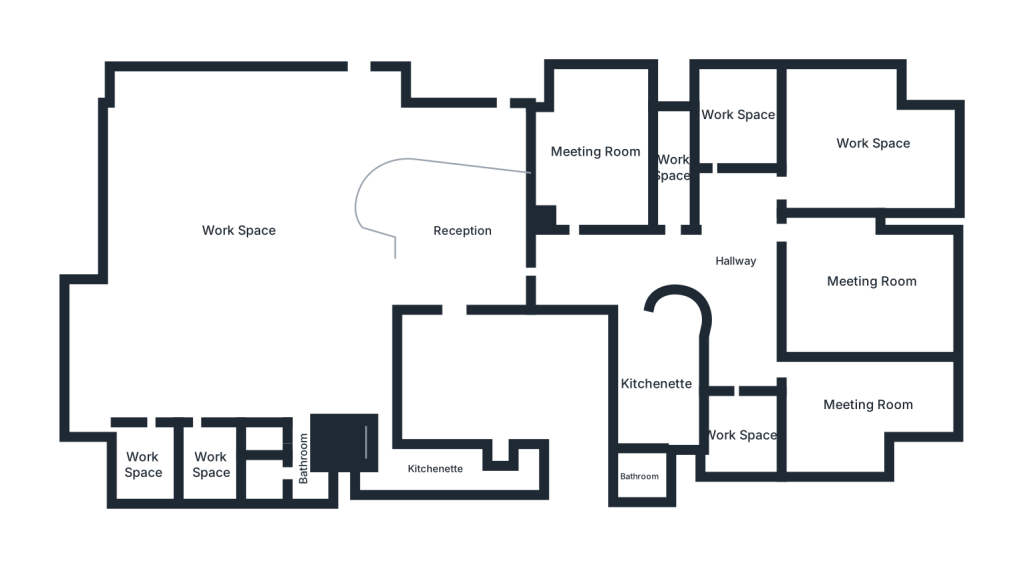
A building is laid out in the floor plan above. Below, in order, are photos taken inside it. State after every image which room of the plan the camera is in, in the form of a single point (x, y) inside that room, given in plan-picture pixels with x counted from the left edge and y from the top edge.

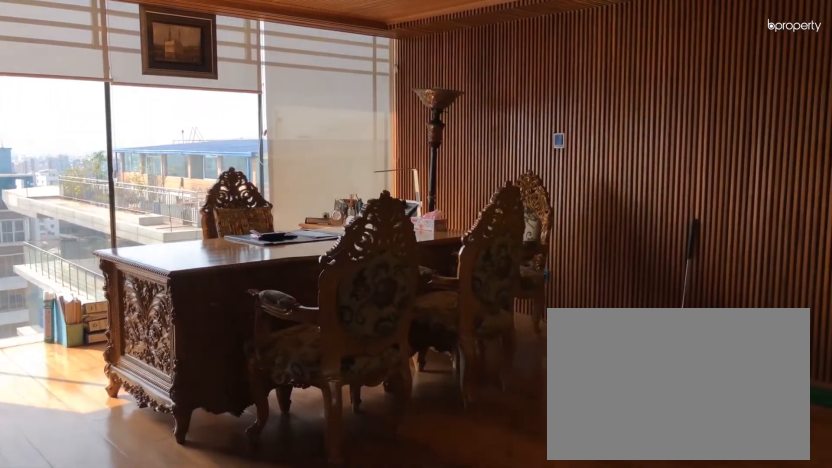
(871, 282)
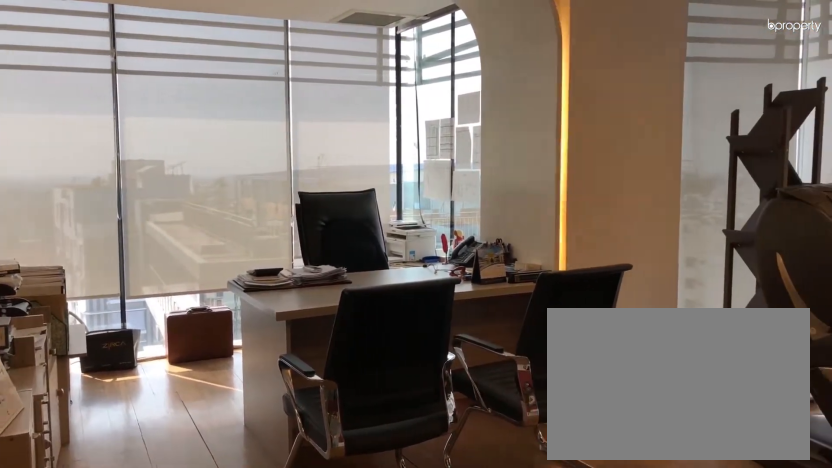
(867, 407)
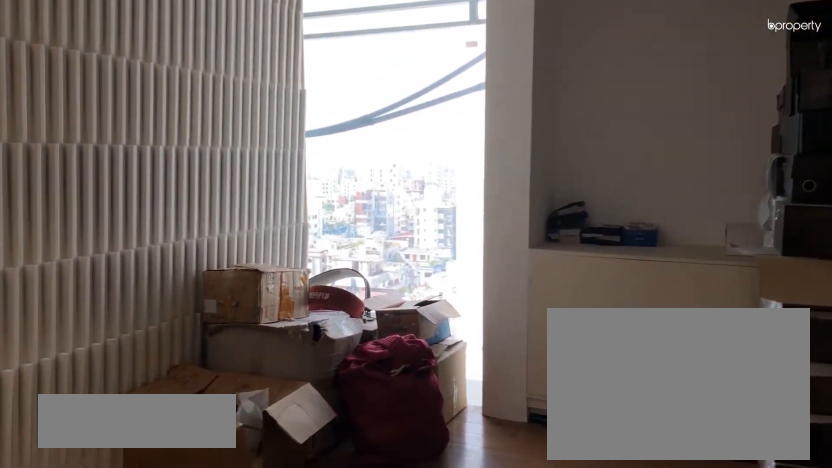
(739, 434)
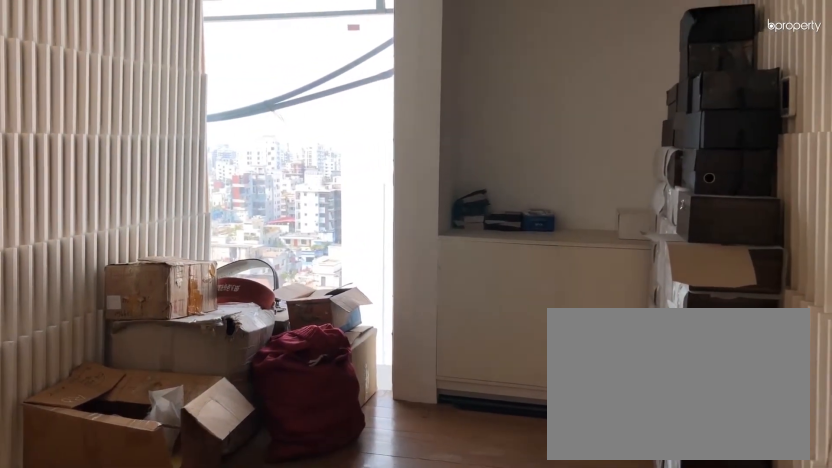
(739, 434)
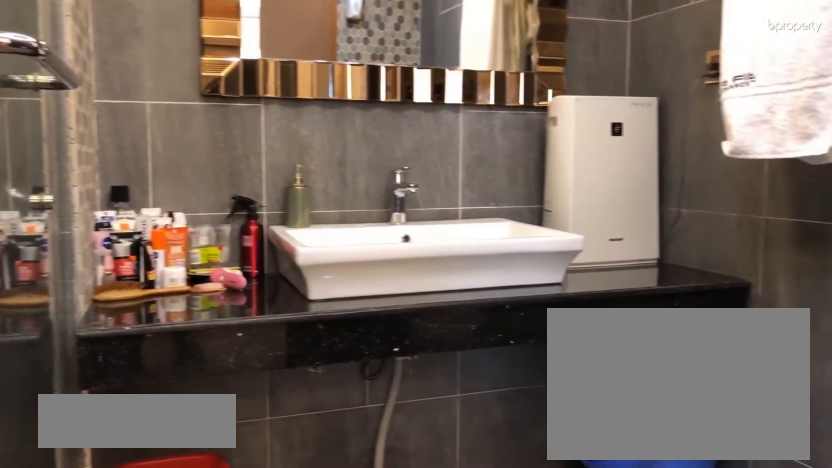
(640, 476)
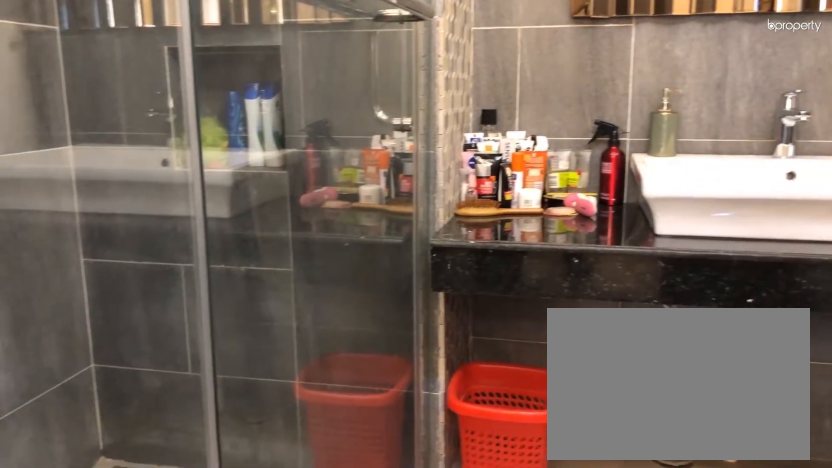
(640, 476)
